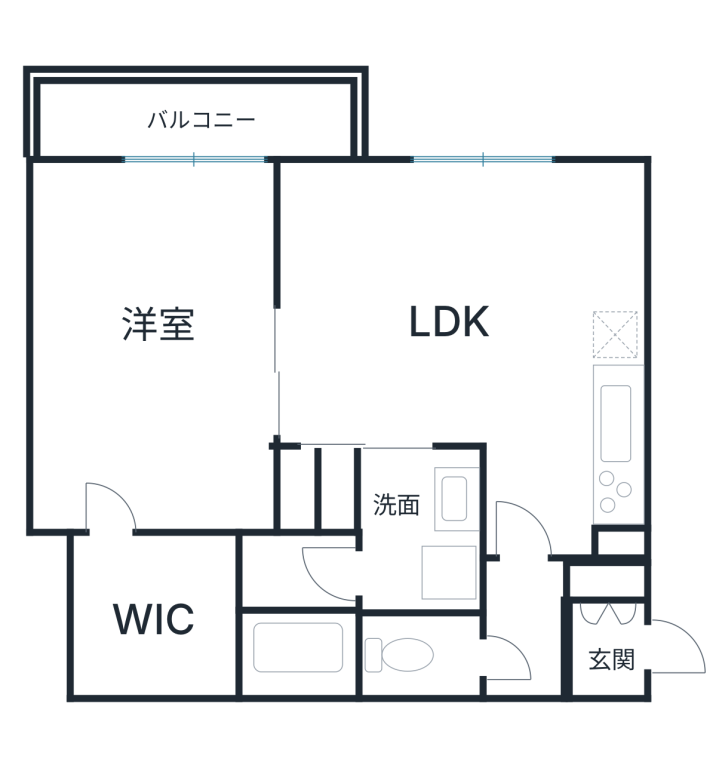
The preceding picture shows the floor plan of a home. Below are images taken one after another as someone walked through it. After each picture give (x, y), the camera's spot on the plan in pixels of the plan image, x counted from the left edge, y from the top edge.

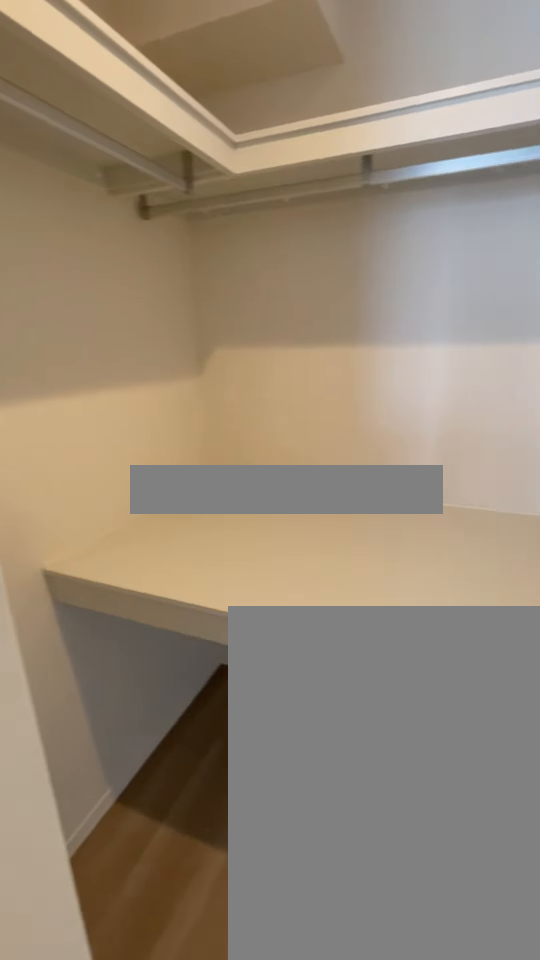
(111, 485)
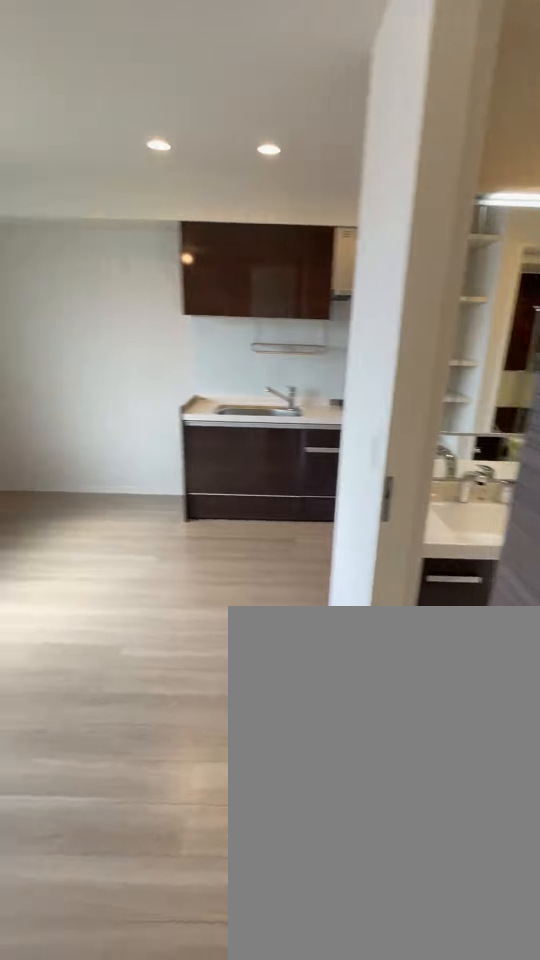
(339, 388)
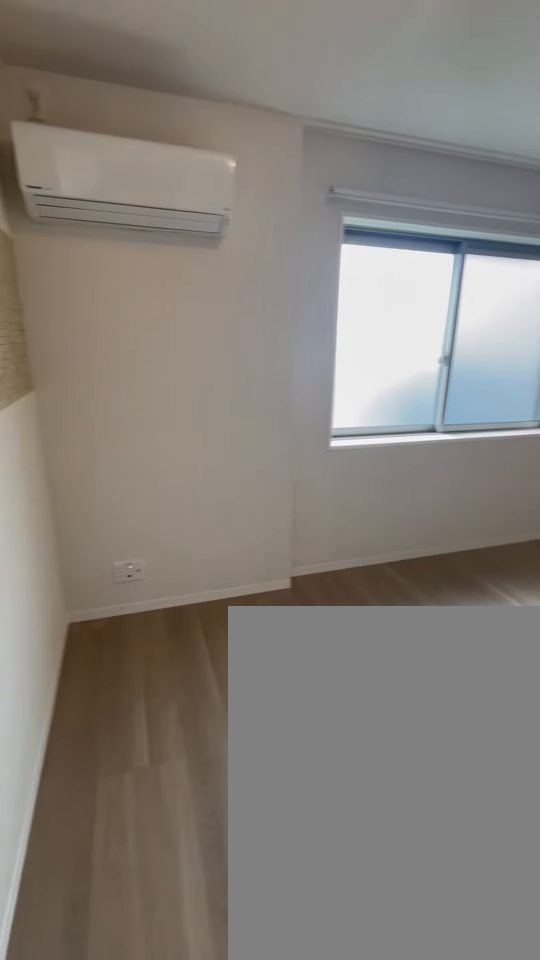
(339, 388)
